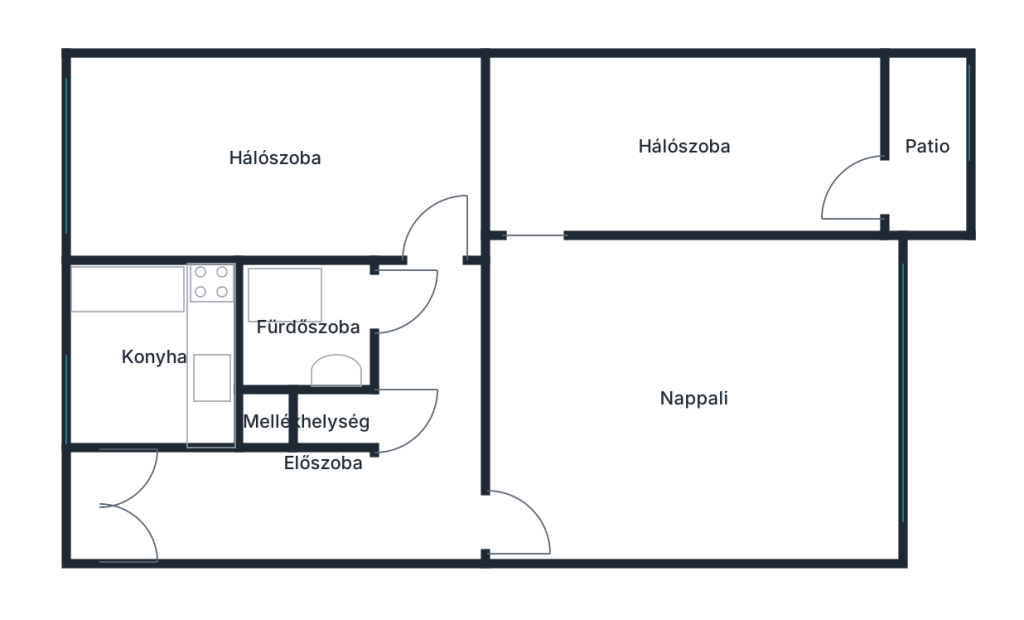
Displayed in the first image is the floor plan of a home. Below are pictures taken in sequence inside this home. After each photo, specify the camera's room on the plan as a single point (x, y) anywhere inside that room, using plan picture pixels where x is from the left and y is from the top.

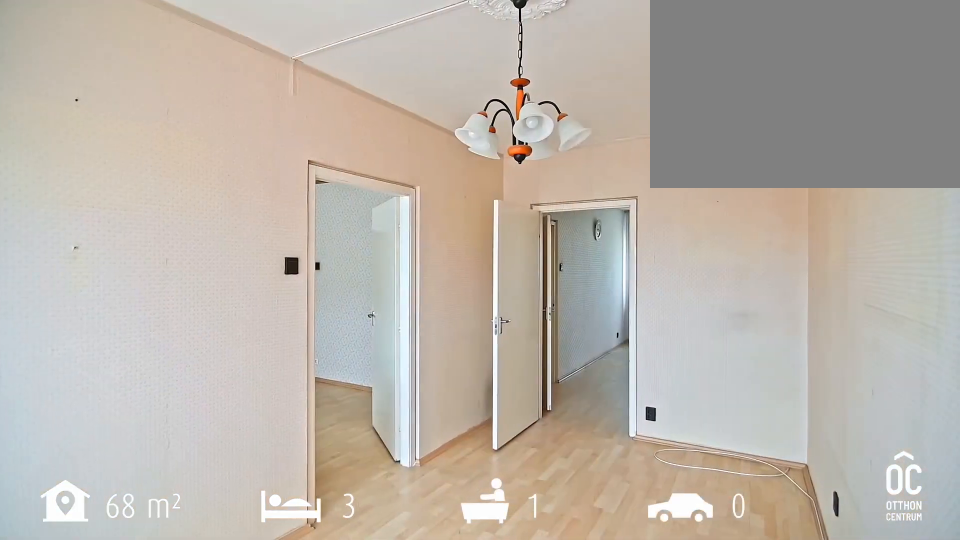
(676, 148)
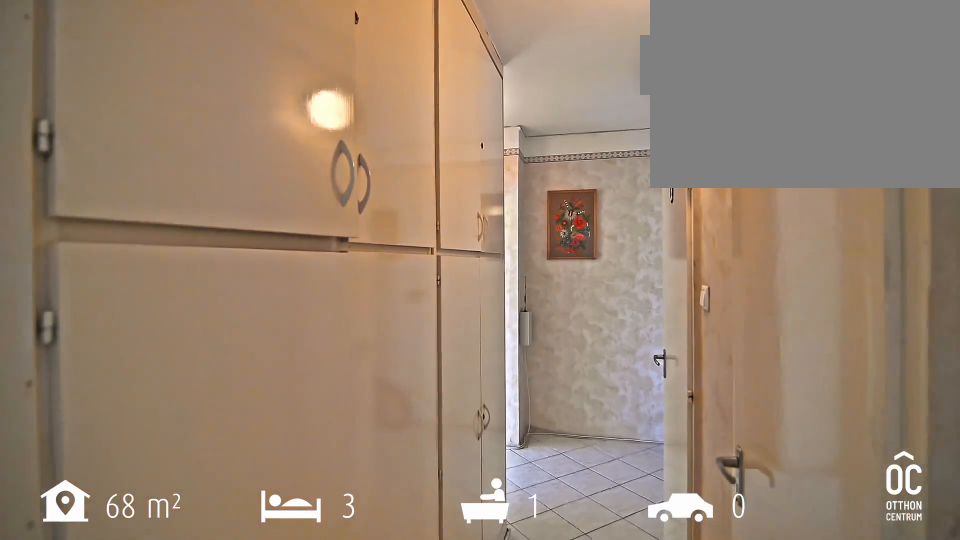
(424, 380)
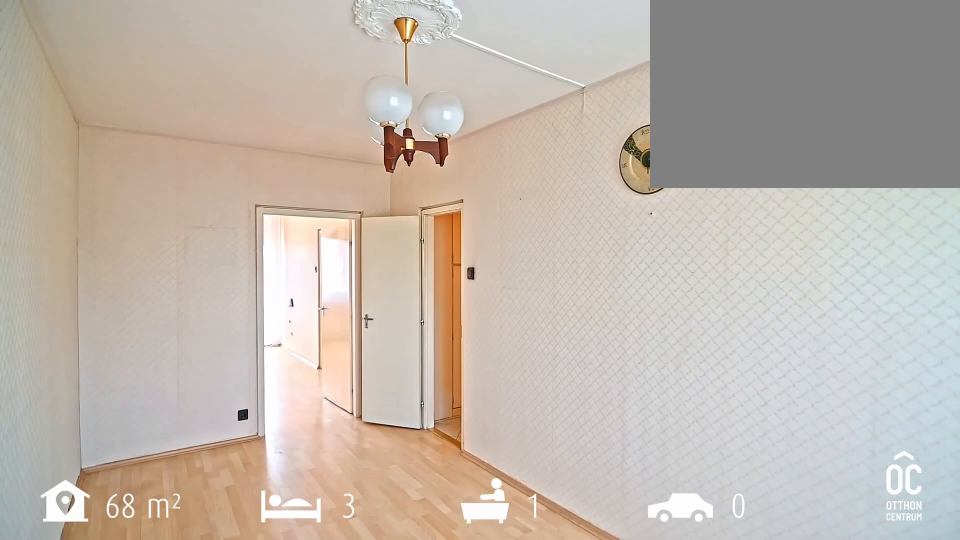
(282, 165)
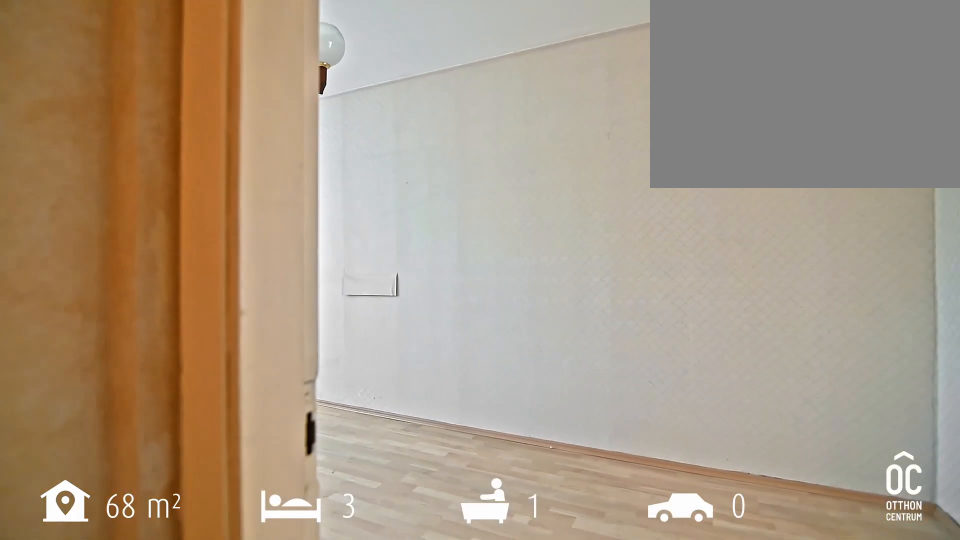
(282, 164)
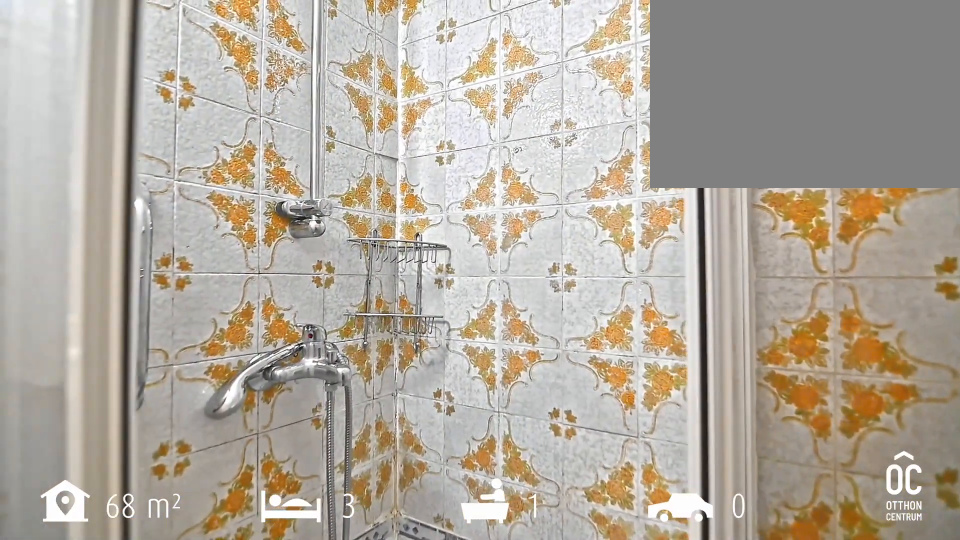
(307, 326)
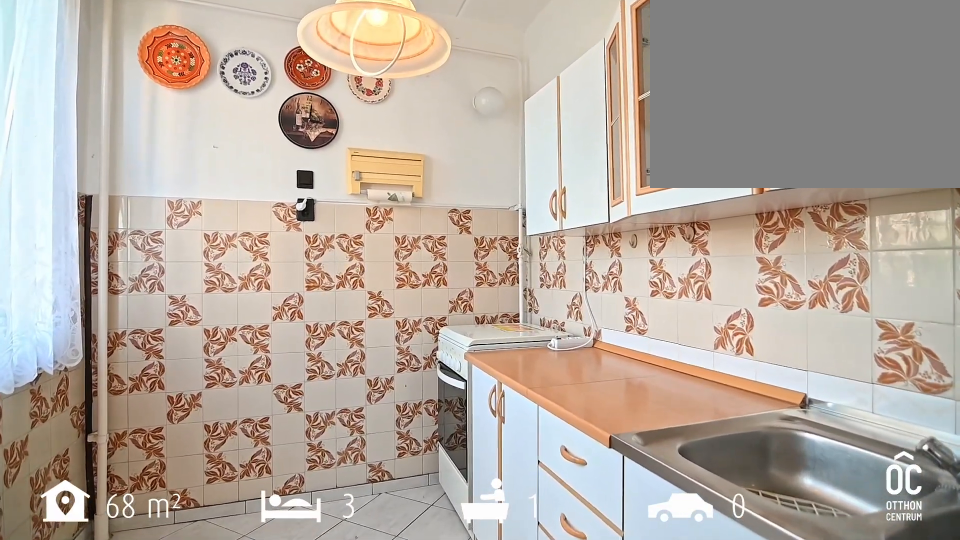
(151, 358)
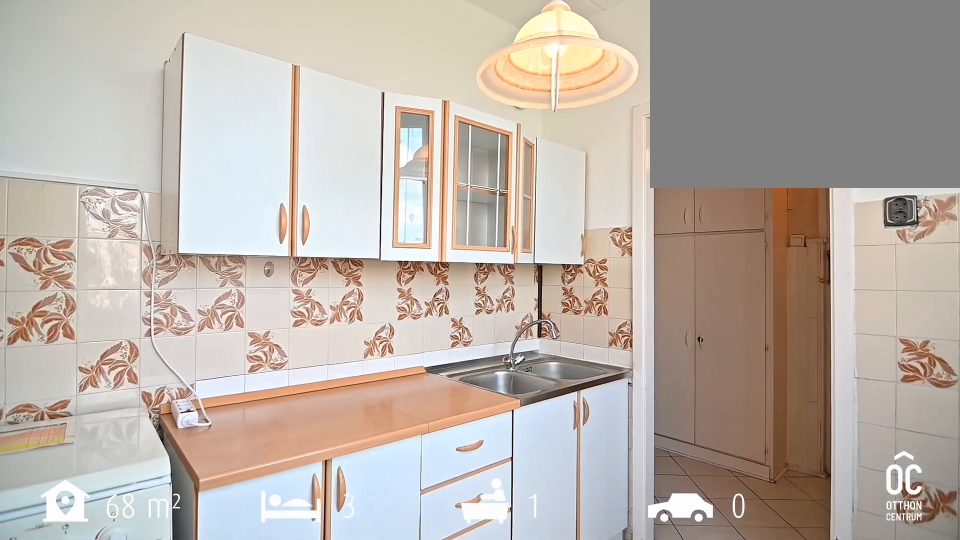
(151, 358)
